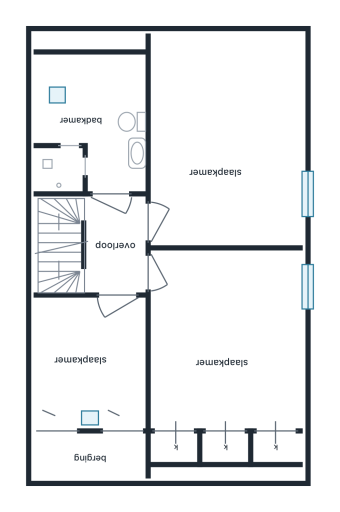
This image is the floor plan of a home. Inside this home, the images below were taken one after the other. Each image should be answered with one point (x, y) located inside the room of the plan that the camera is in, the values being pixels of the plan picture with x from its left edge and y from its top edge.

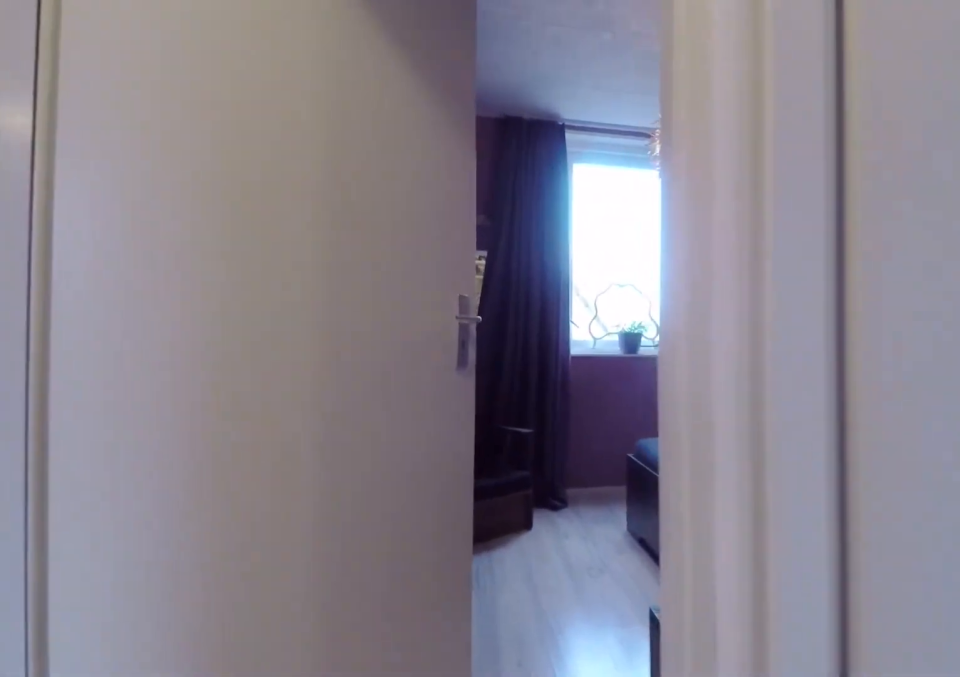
(115, 244)
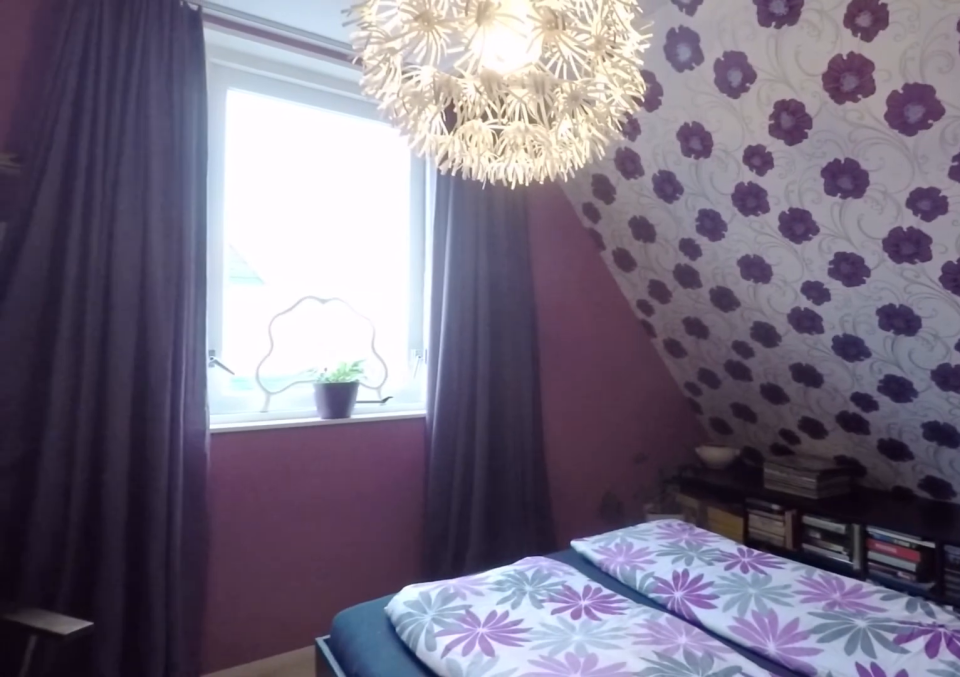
(225, 333)
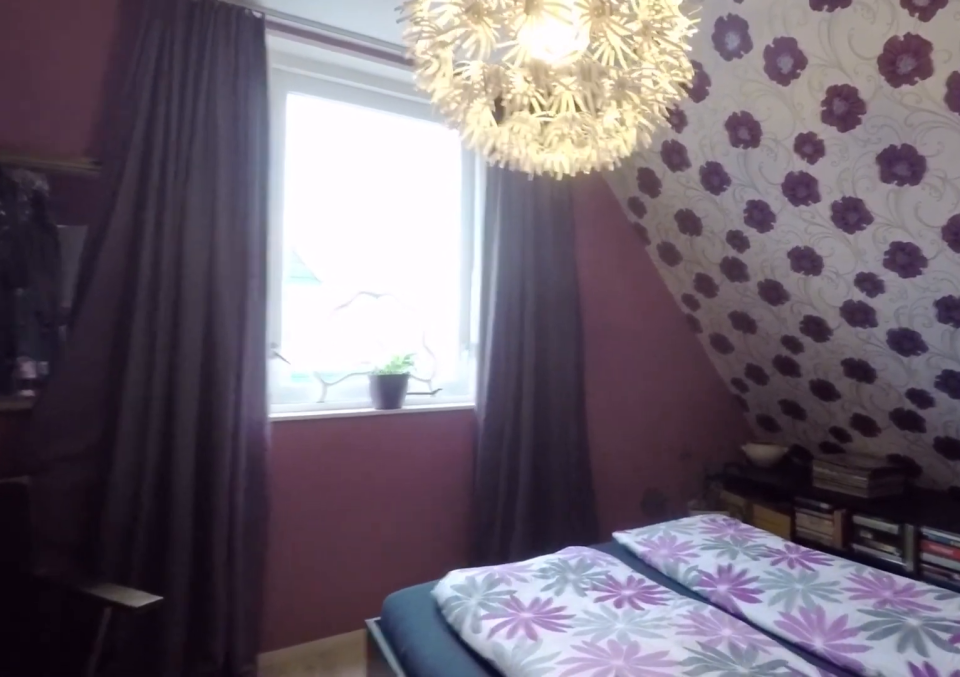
(225, 333)
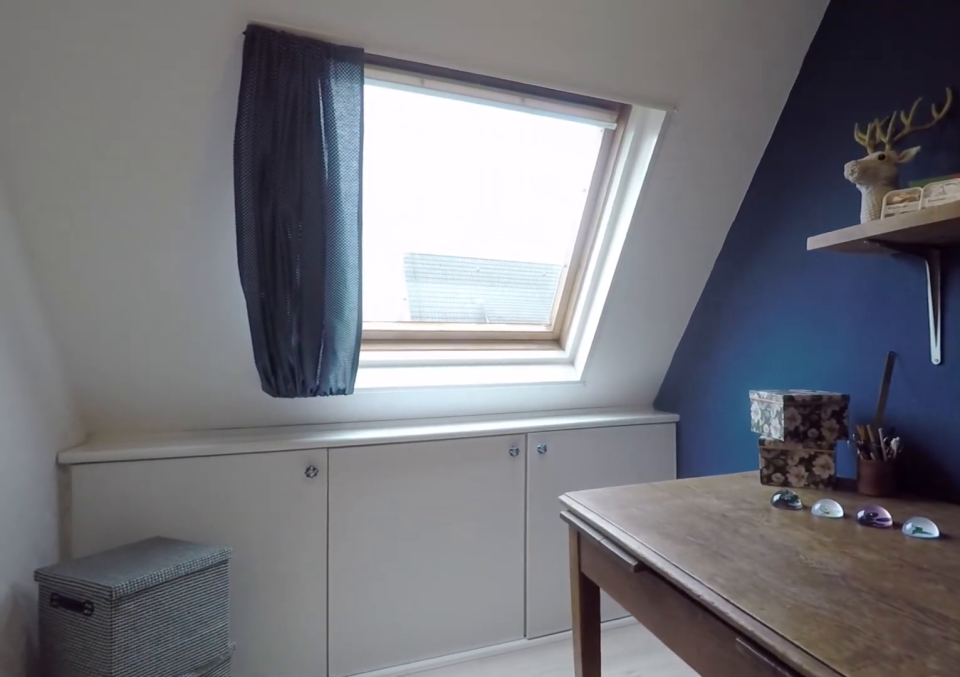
(90, 357)
